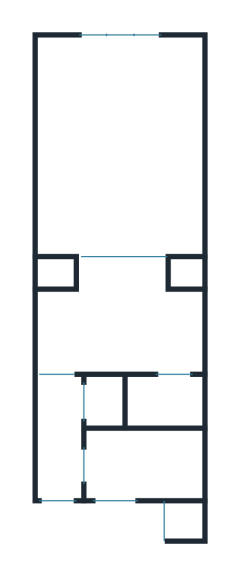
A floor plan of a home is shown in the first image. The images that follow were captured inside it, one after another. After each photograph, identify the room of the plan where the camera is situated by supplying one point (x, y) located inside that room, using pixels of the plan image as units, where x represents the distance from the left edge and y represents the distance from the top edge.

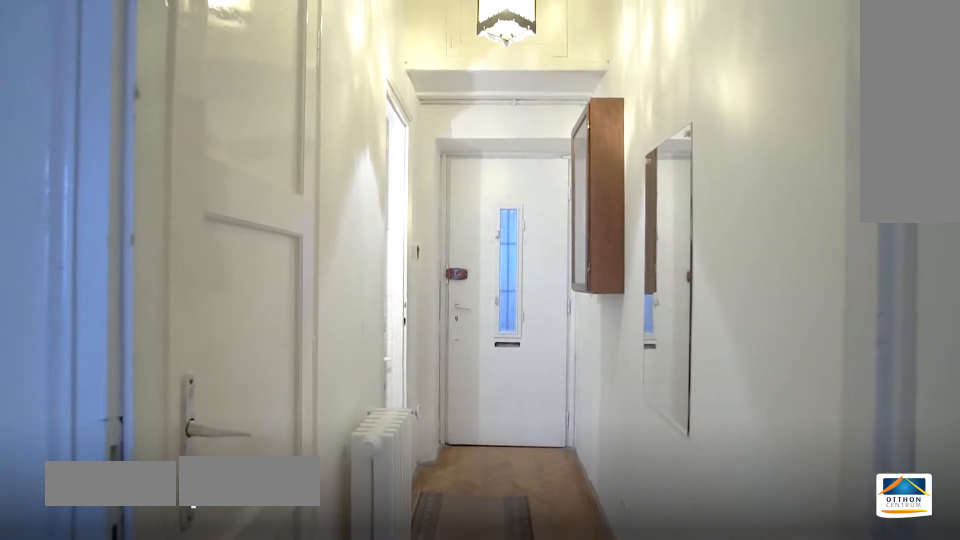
(59, 443)
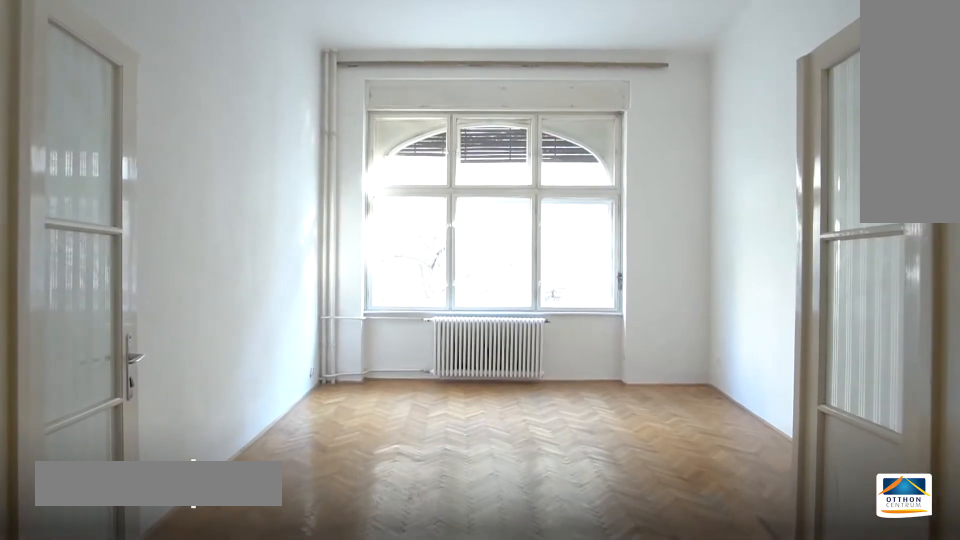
(124, 149)
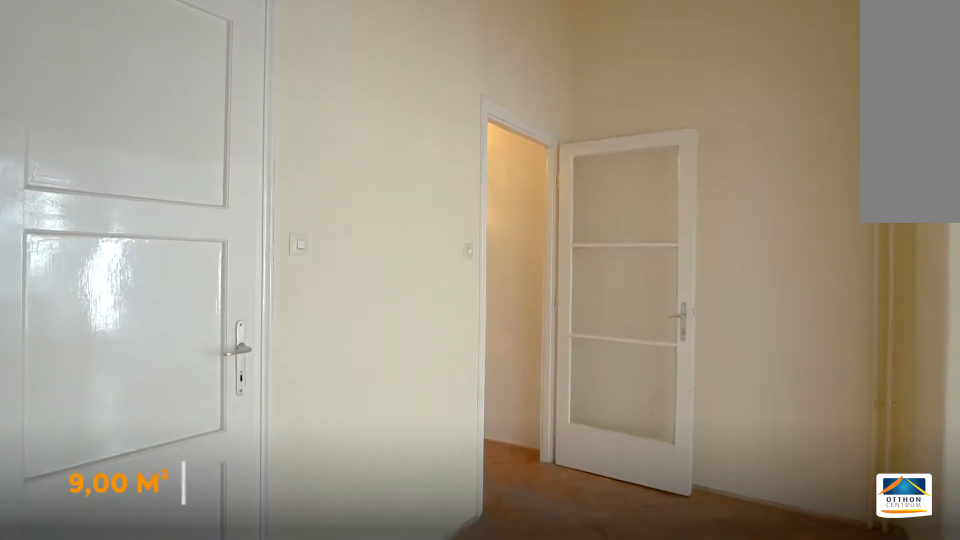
(124, 325)
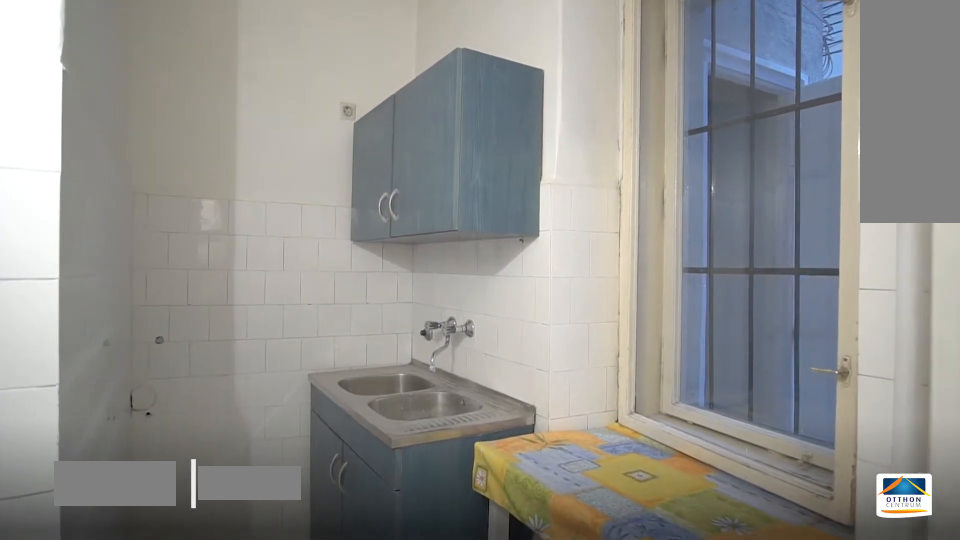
(140, 464)
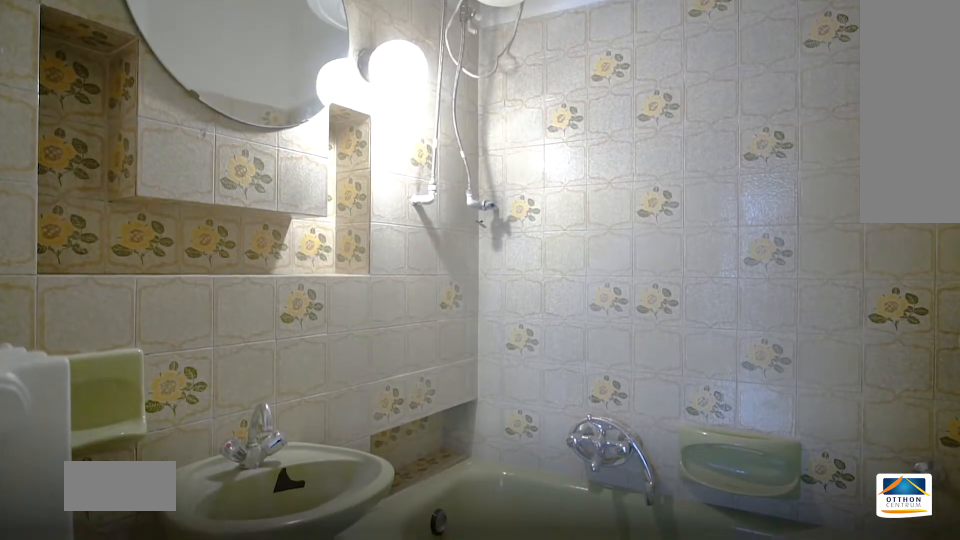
(164, 398)
